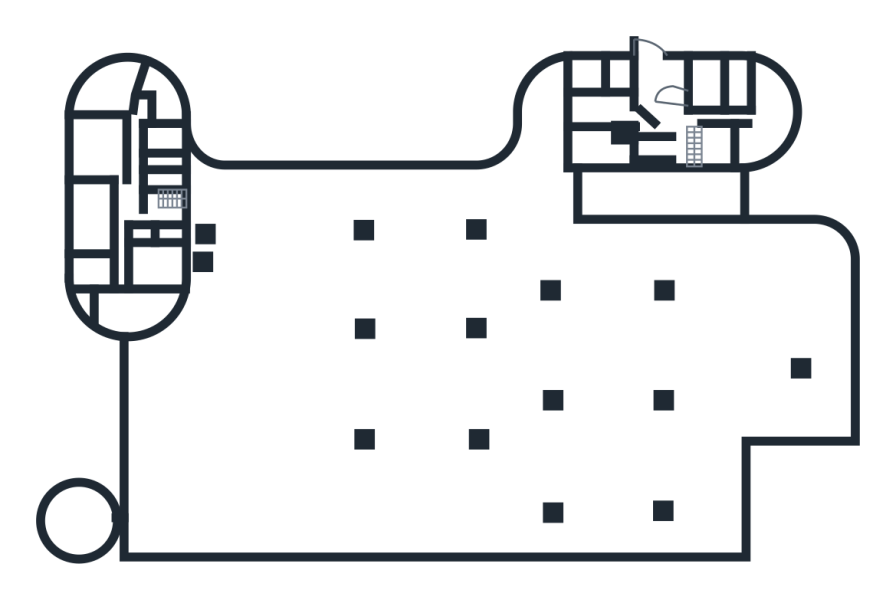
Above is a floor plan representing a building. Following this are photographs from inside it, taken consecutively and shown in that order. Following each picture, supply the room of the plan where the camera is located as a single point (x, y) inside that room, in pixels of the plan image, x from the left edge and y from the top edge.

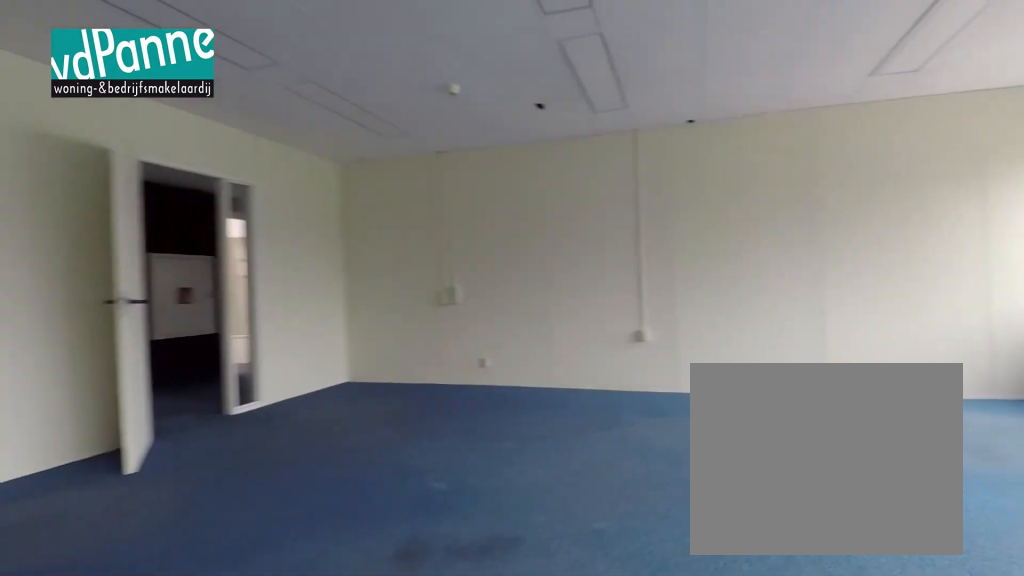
(98, 146)
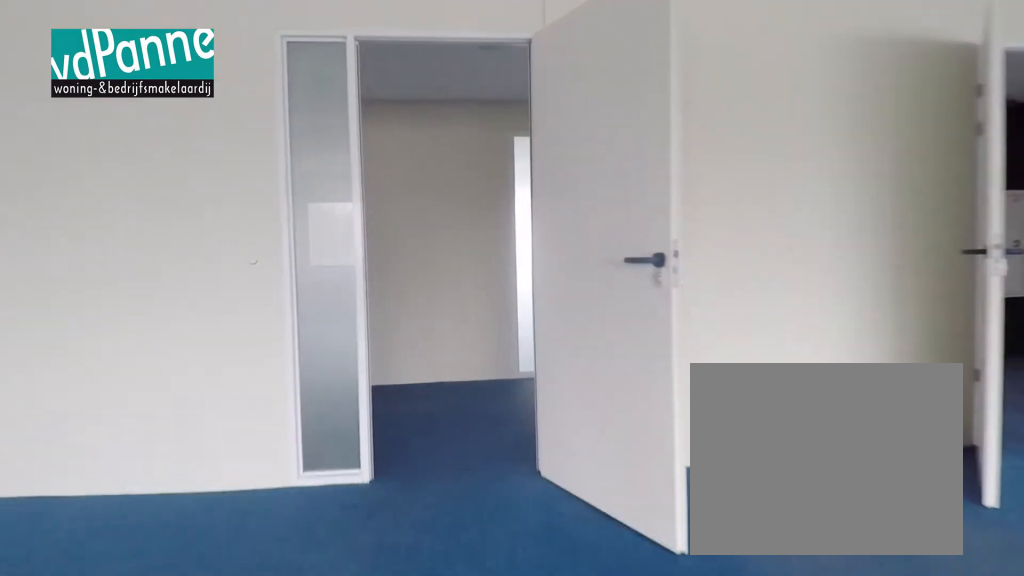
(98, 146)
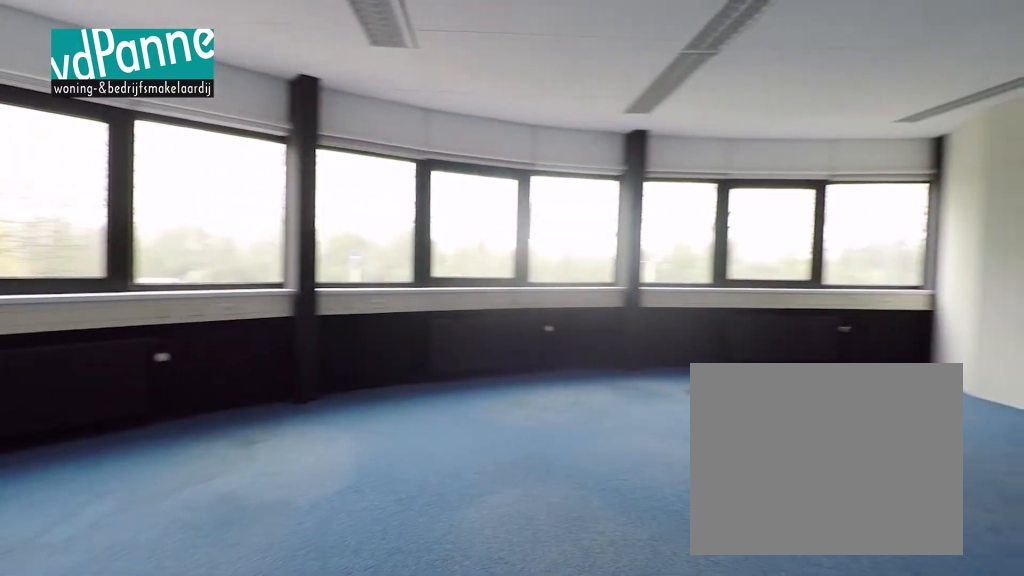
(109, 88)
